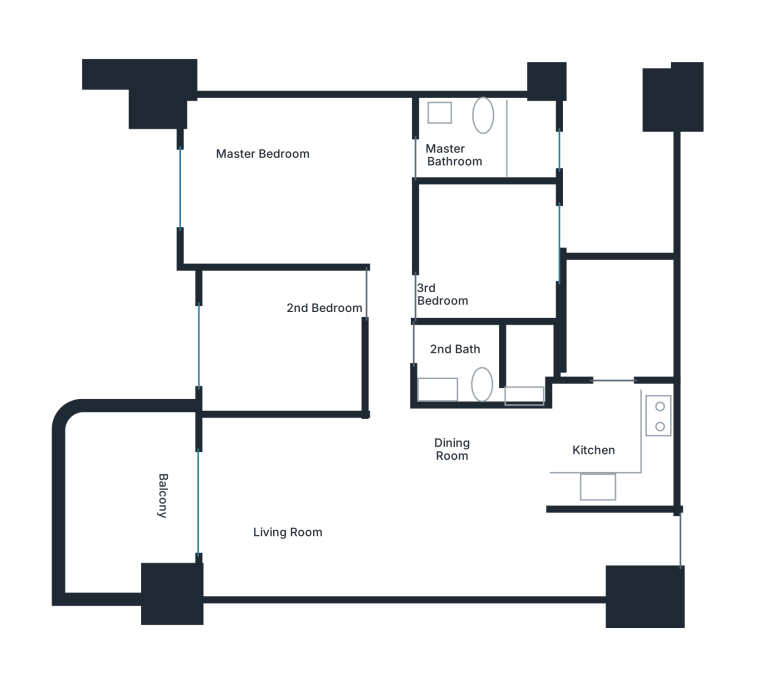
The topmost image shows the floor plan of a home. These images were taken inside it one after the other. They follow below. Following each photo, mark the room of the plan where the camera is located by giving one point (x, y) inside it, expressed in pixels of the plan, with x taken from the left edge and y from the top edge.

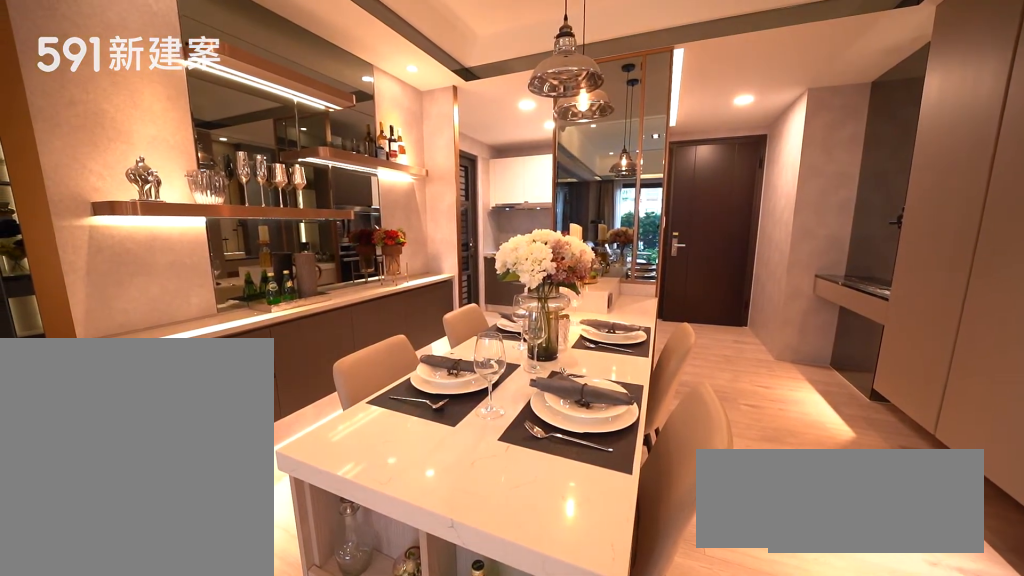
(484, 462)
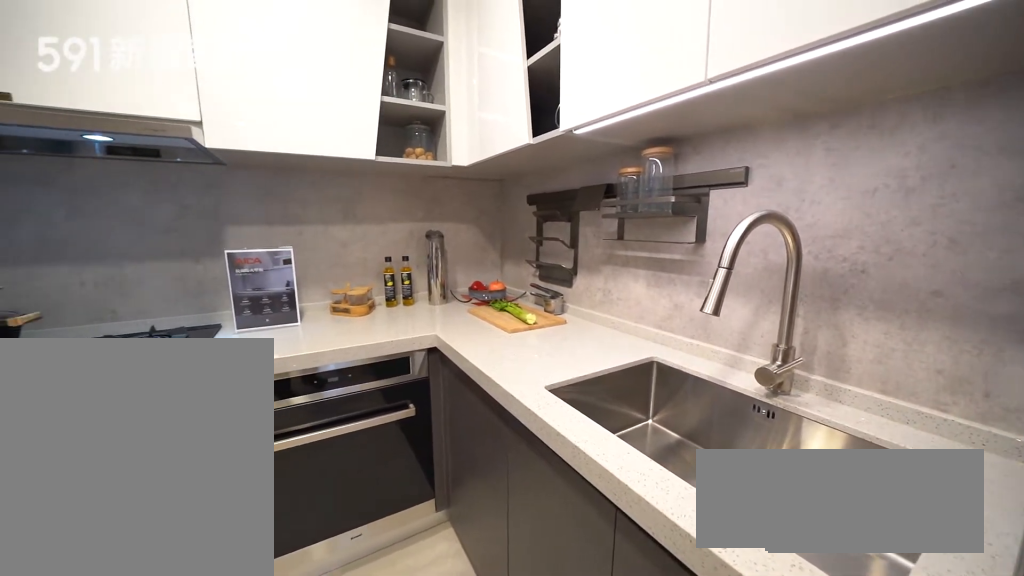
(616, 446)
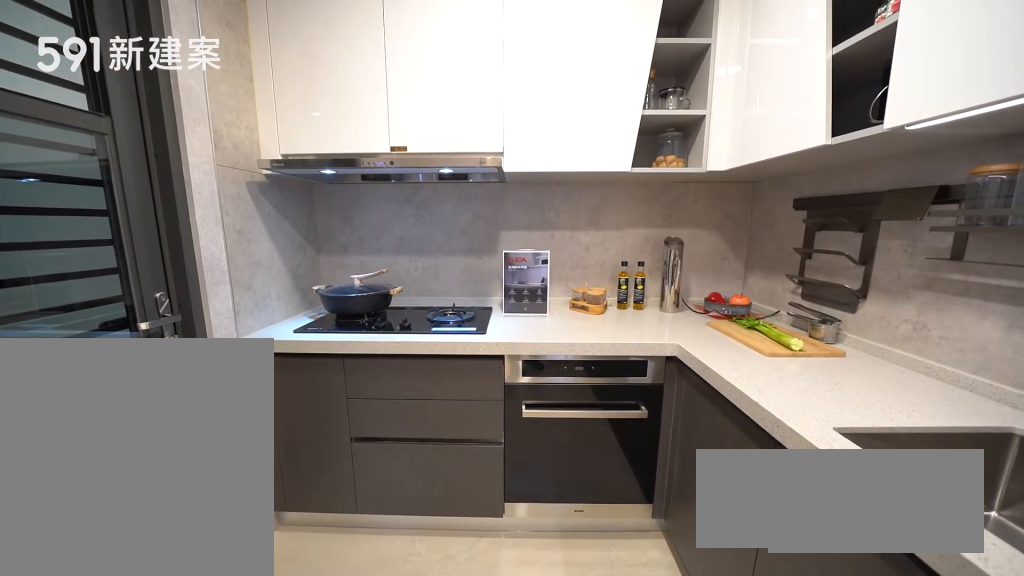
(616, 446)
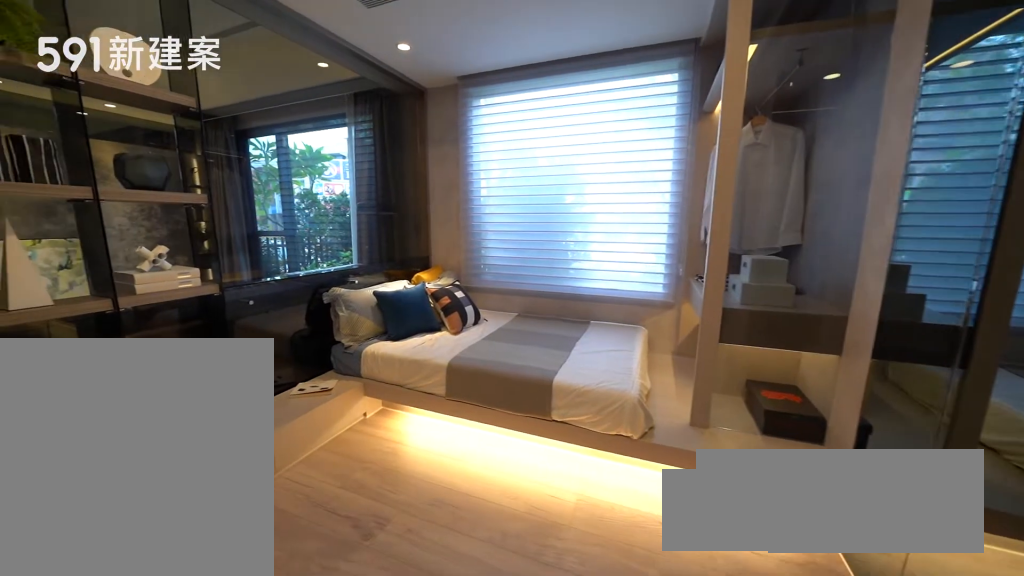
(278, 343)
